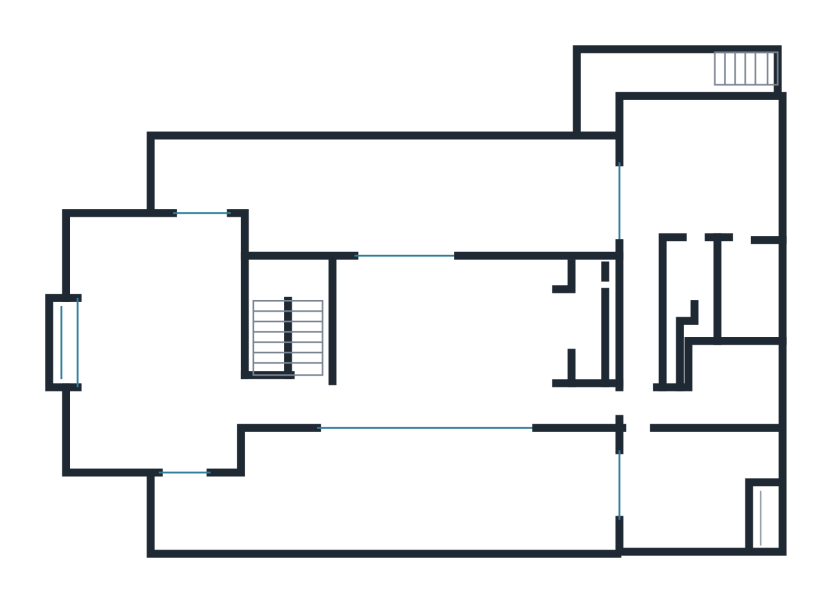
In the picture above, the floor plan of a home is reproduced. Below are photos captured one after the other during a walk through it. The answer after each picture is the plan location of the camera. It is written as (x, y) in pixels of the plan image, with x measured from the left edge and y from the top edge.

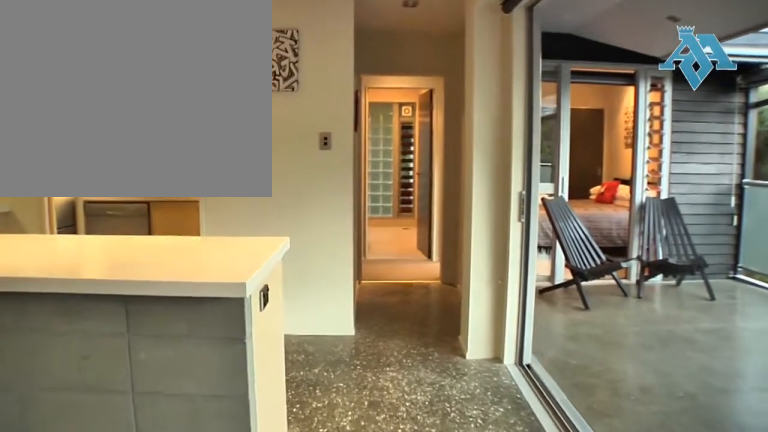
(495, 388)
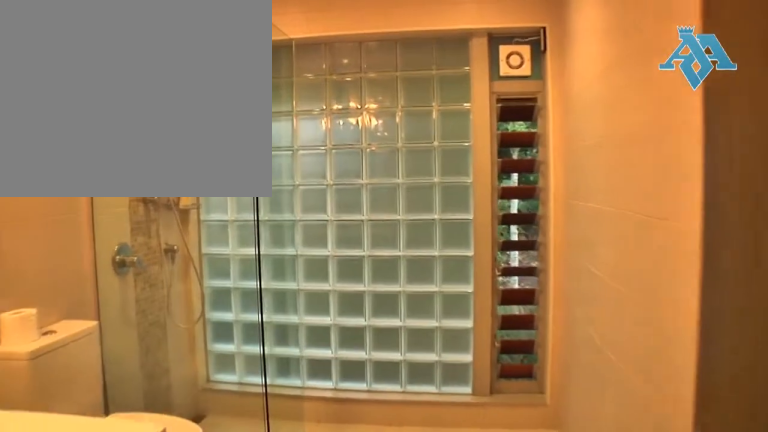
(737, 379)
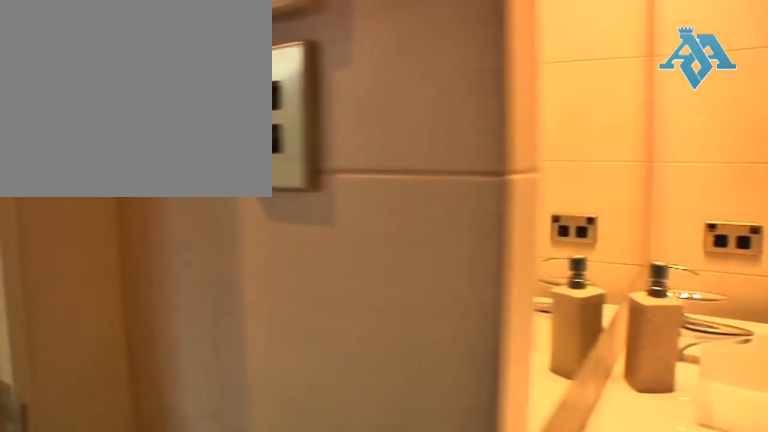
(736, 381)
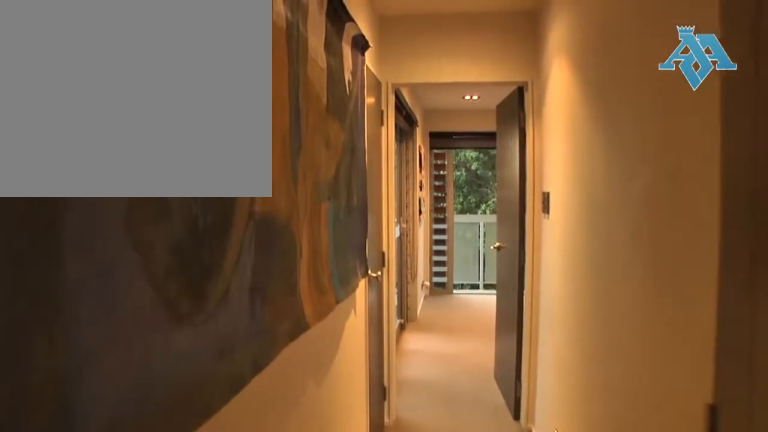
(640, 342)
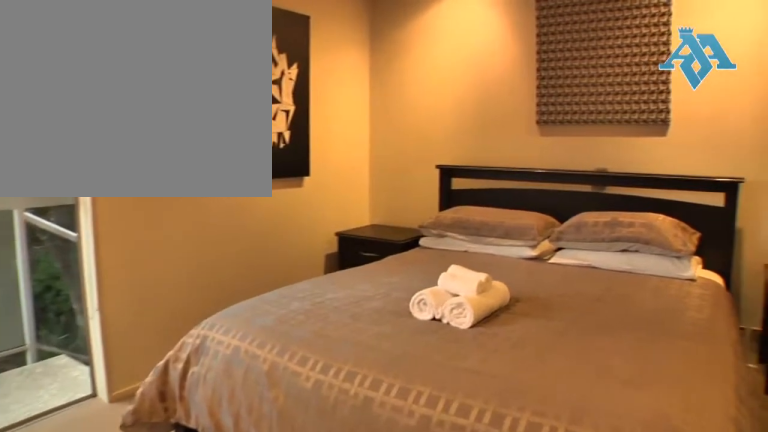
(709, 164)
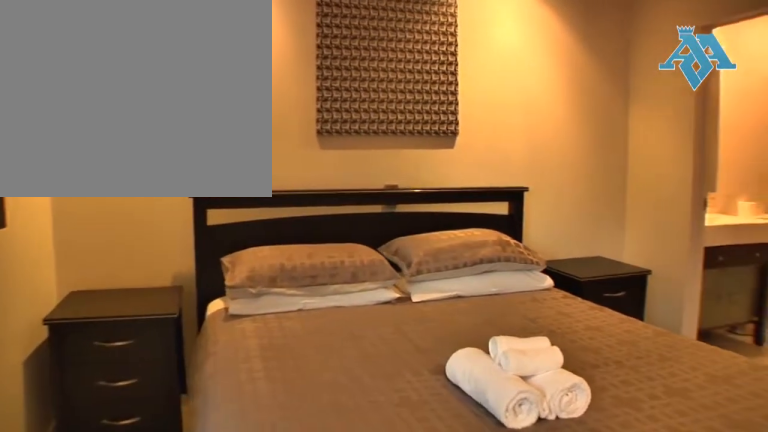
(709, 164)
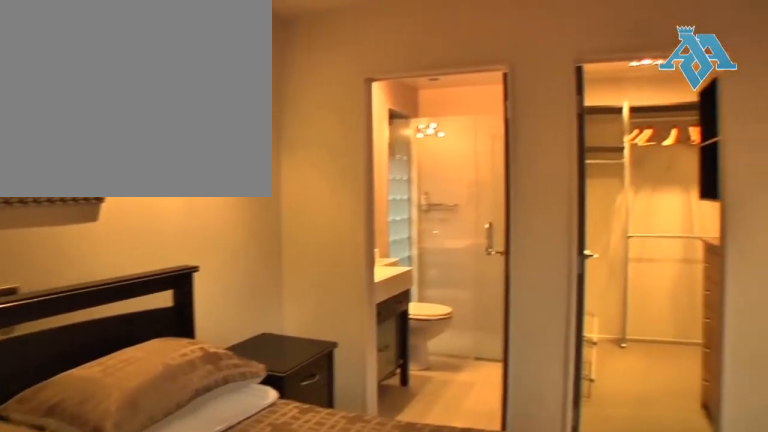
(711, 165)
